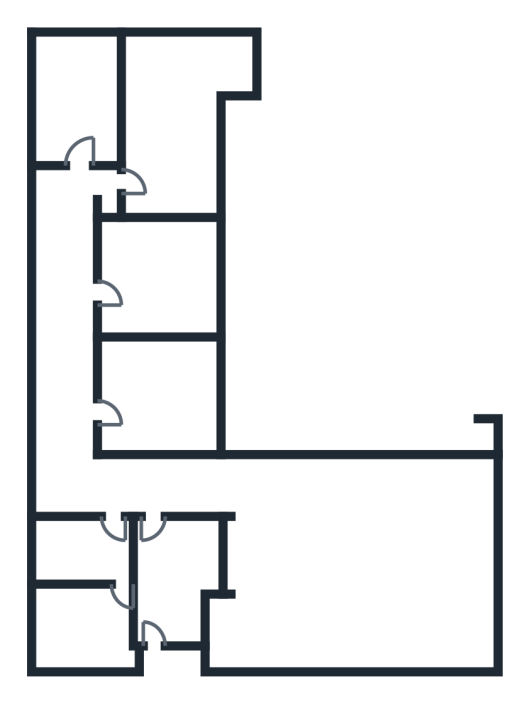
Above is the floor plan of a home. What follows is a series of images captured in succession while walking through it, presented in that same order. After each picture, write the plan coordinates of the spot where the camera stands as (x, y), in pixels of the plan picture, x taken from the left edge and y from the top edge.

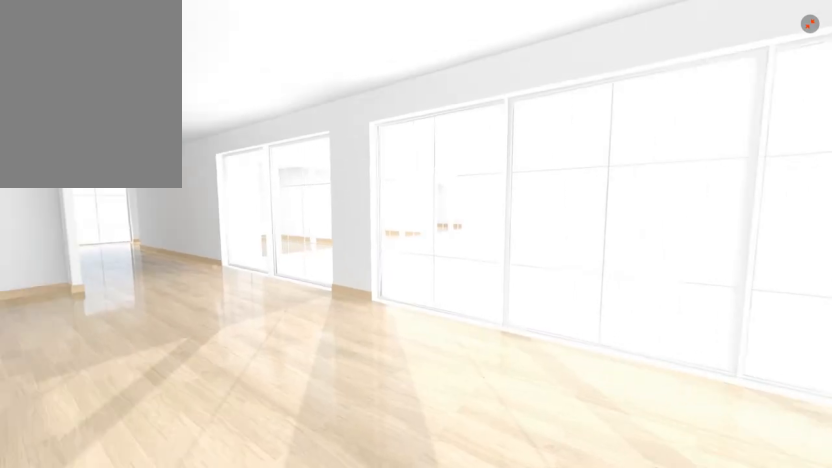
(417, 522)
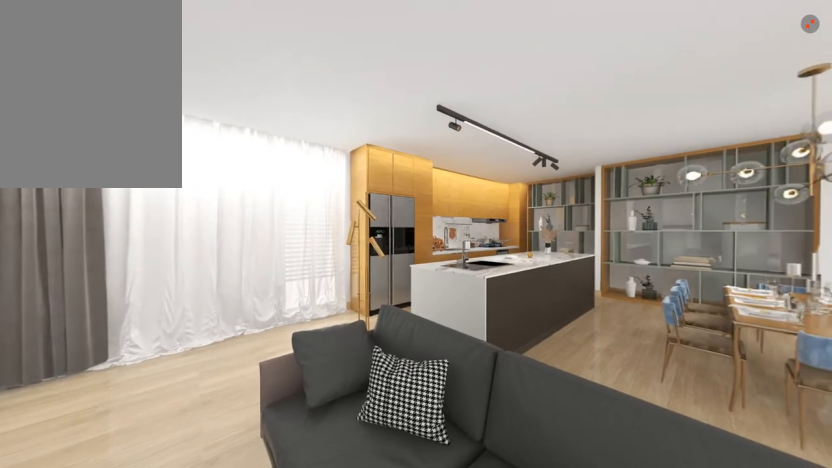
(407, 544)
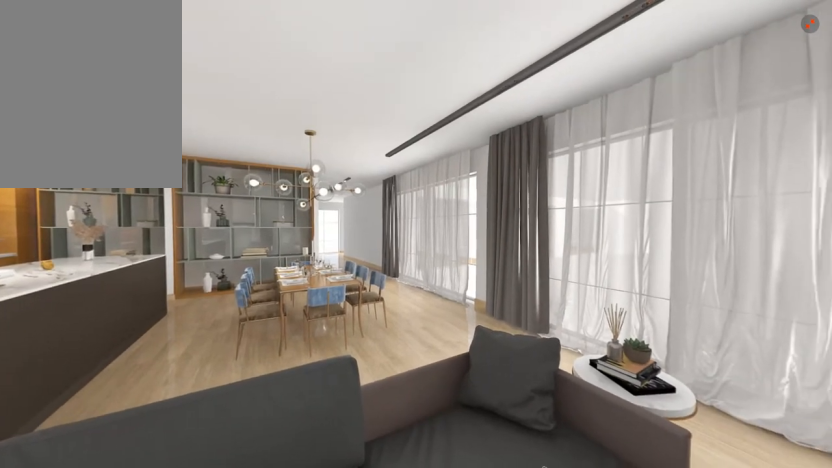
(409, 520)
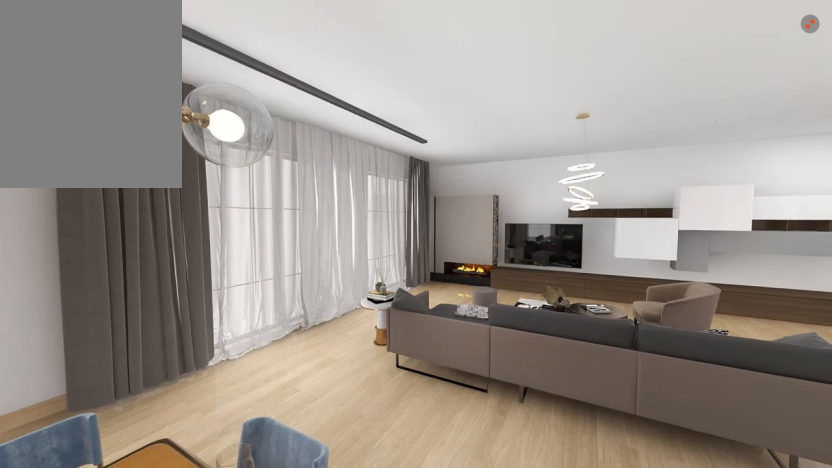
(330, 531)
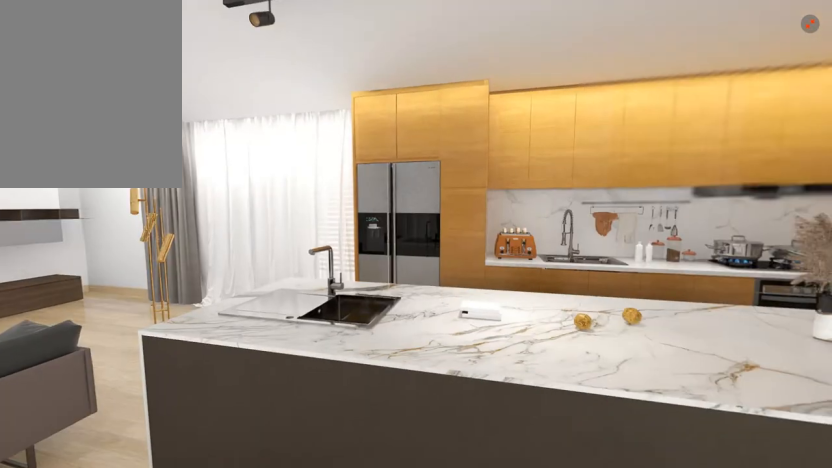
(325, 558)
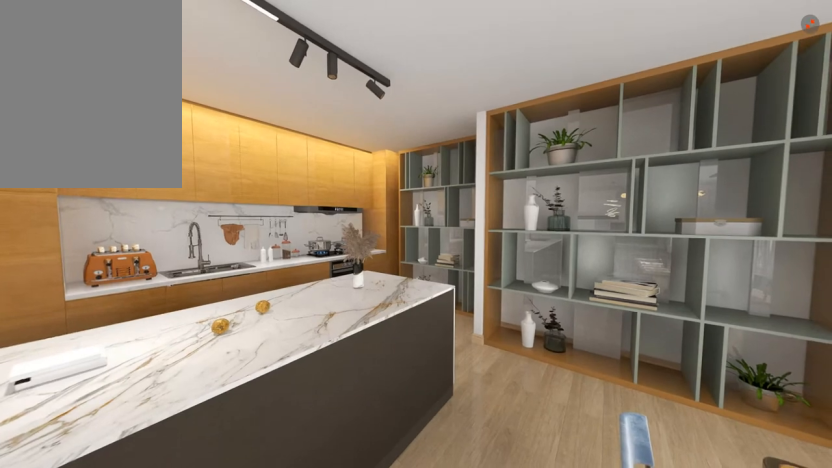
(298, 556)
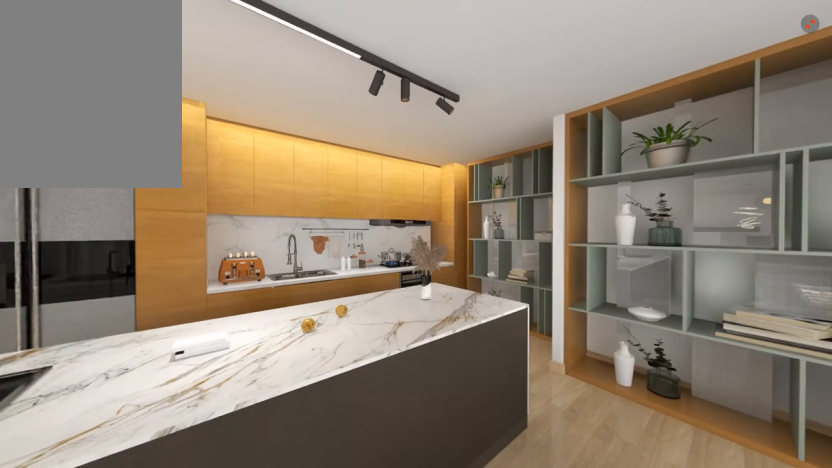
(301, 558)
